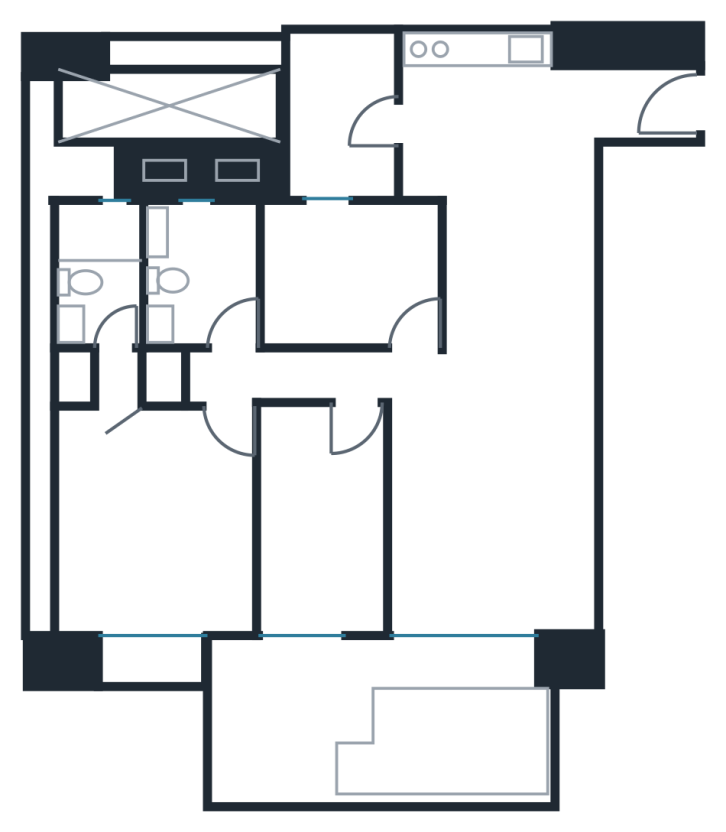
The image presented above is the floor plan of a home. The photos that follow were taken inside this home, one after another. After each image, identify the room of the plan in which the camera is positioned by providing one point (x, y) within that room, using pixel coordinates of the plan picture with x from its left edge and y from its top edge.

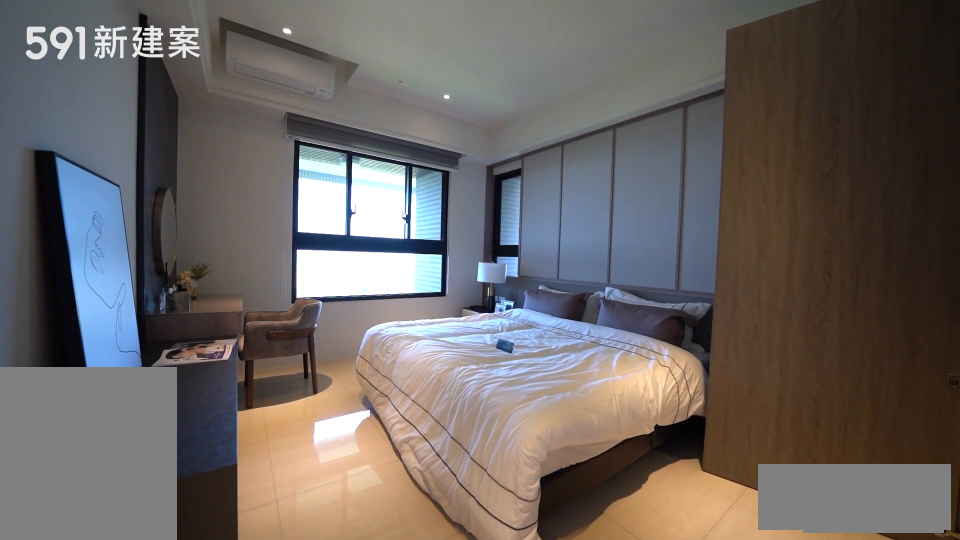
(154, 521)
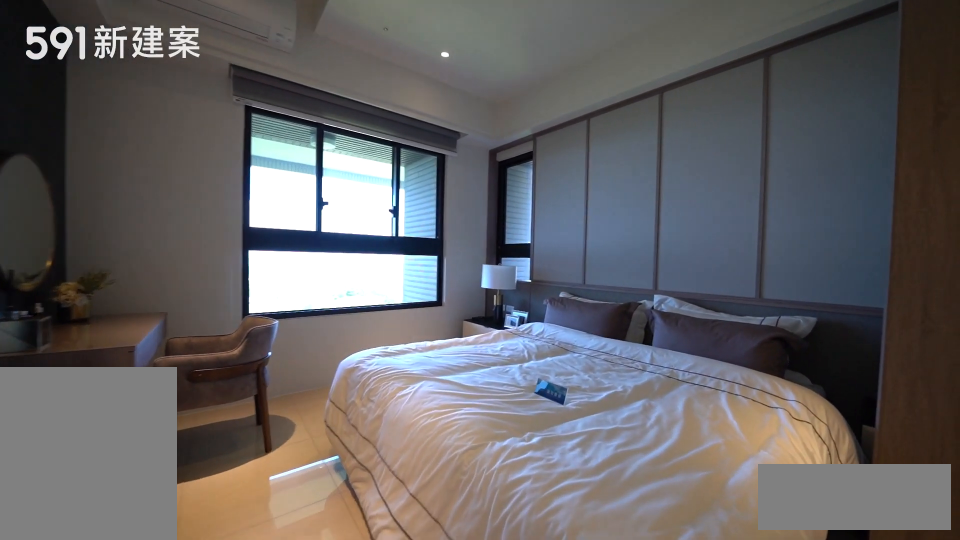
(154, 521)
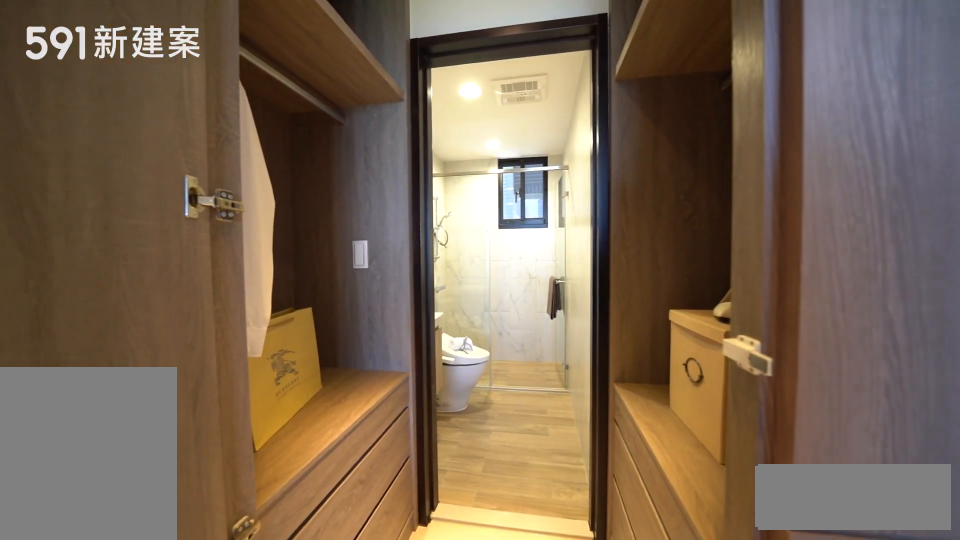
(116, 374)
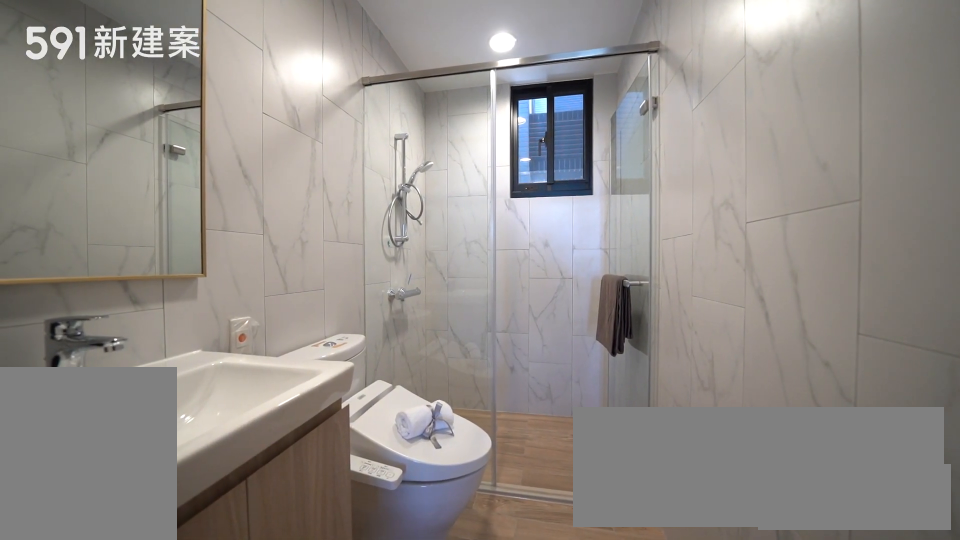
(97, 270)
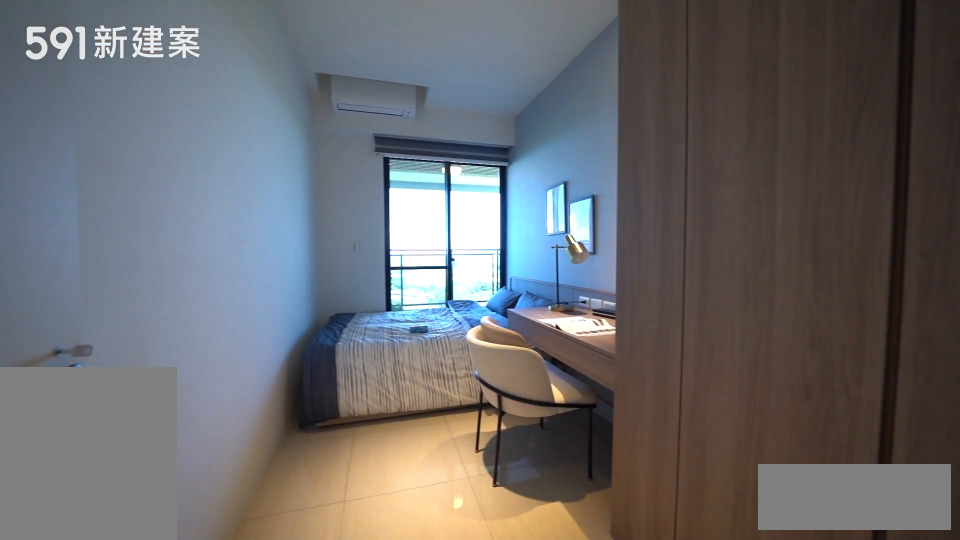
(322, 517)
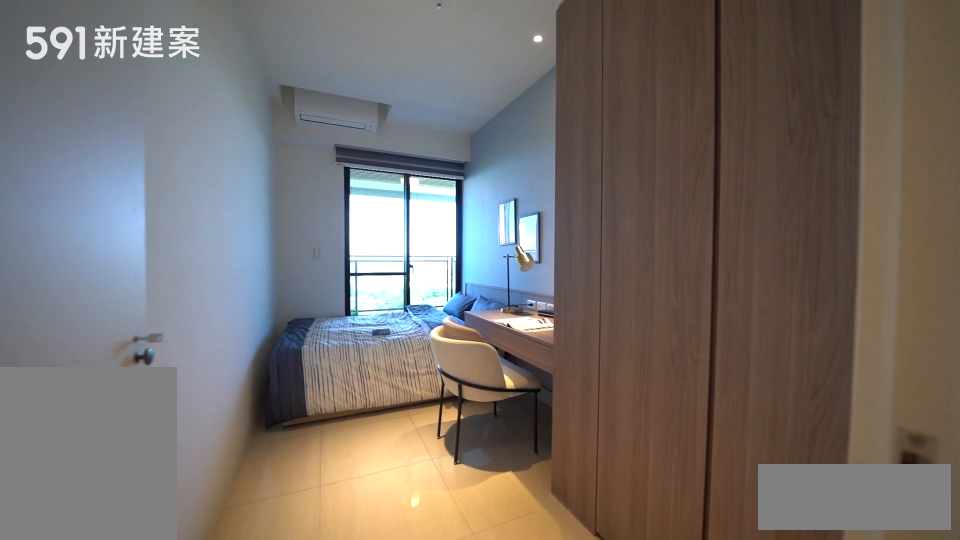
(322, 517)
